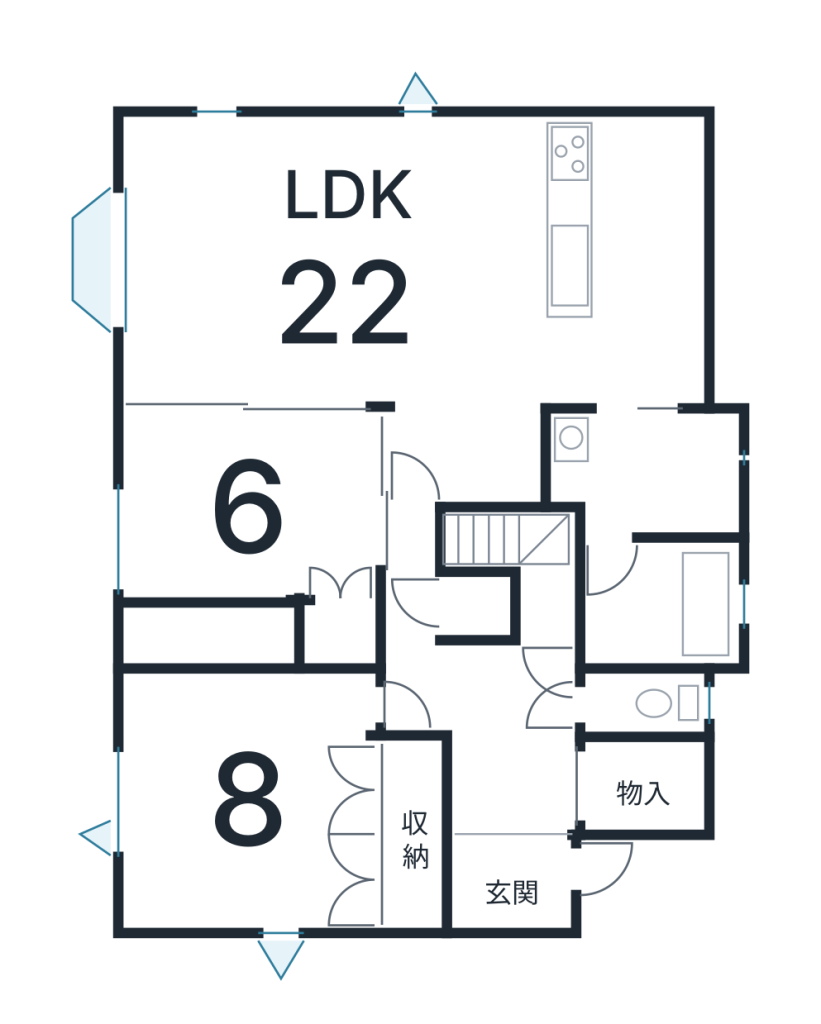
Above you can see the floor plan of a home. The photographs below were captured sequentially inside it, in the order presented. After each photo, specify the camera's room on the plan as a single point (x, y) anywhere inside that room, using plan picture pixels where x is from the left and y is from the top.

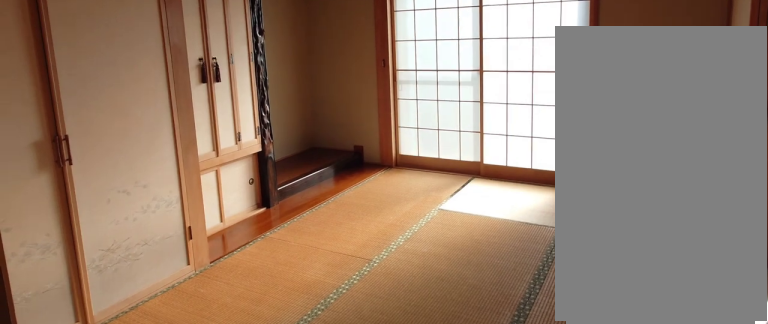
(251, 521)
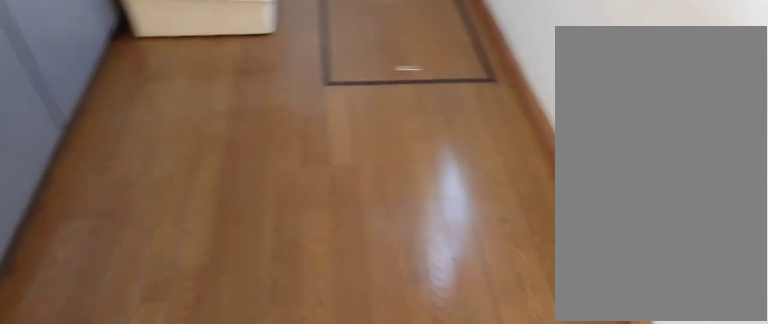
(664, 288)
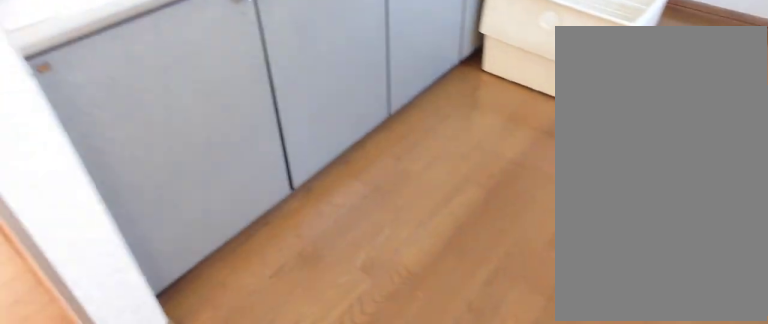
(664, 288)
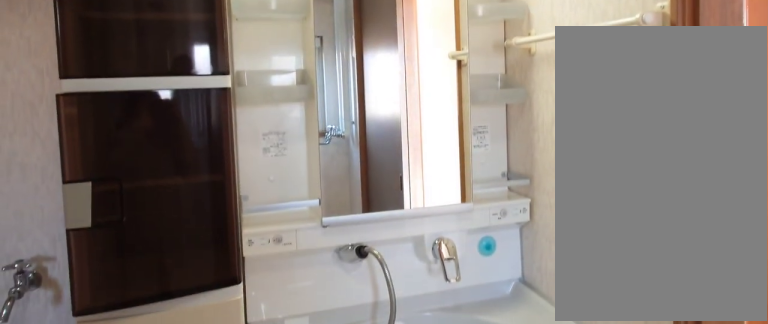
(663, 497)
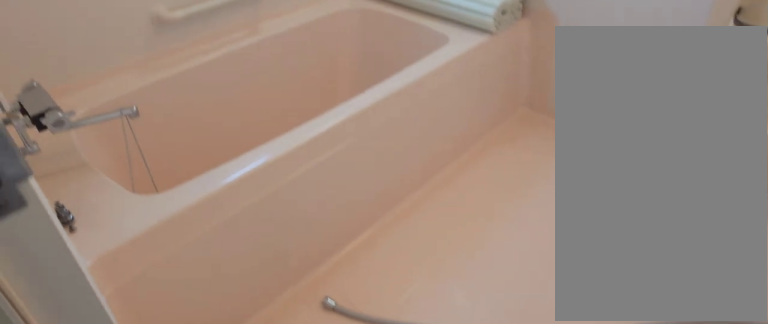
(669, 621)
